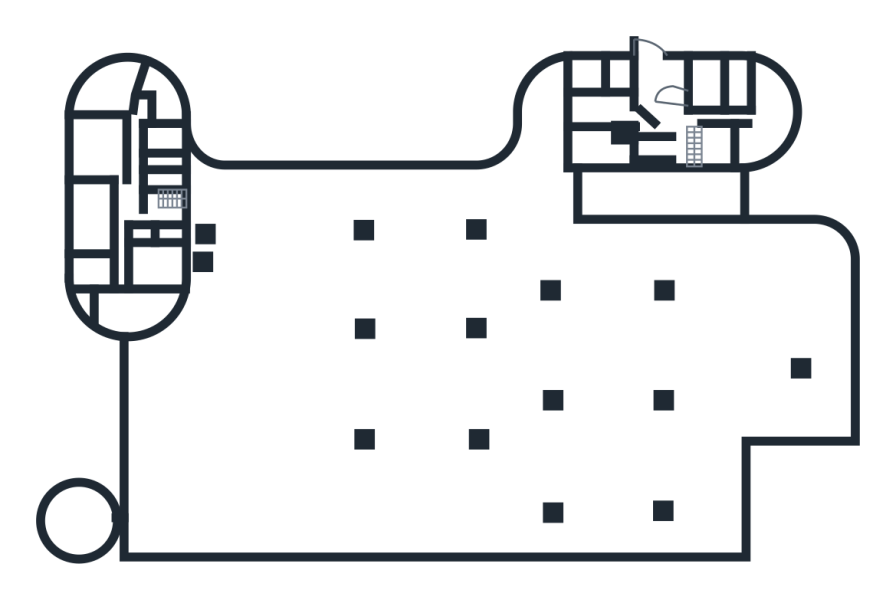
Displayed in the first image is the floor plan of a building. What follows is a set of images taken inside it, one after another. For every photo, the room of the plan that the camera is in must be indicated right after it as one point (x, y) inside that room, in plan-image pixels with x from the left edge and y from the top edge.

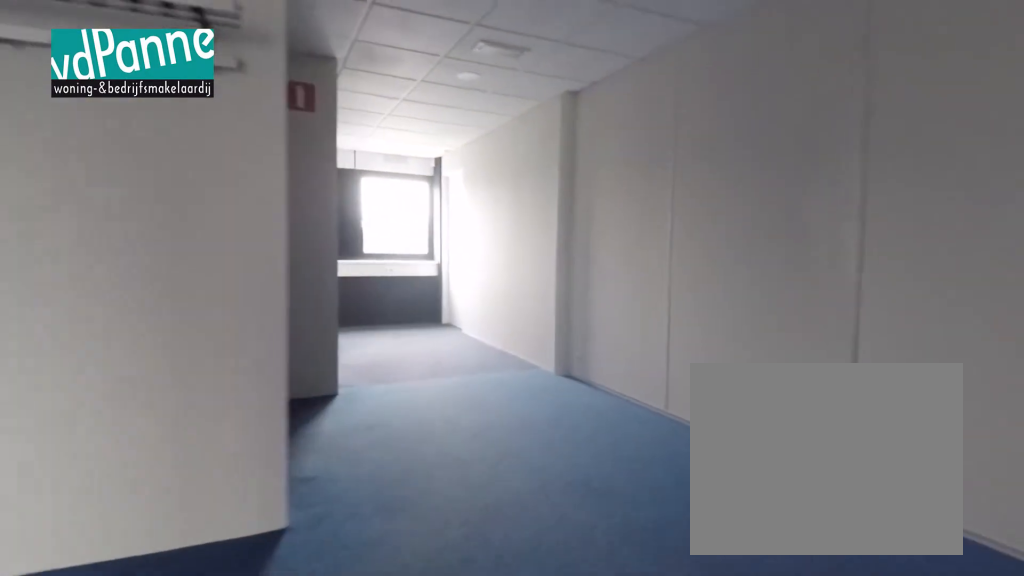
(136, 196)
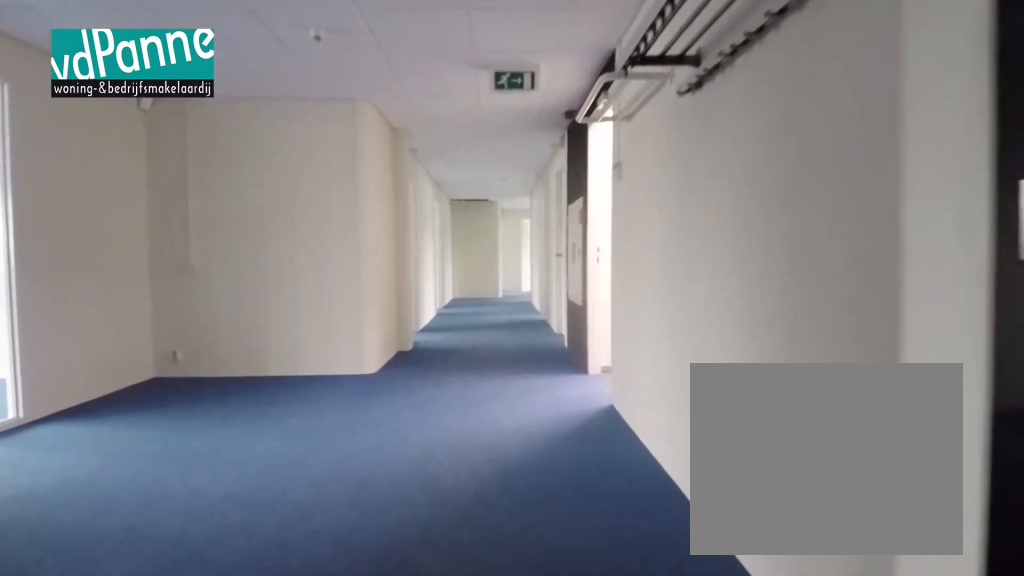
(136, 196)
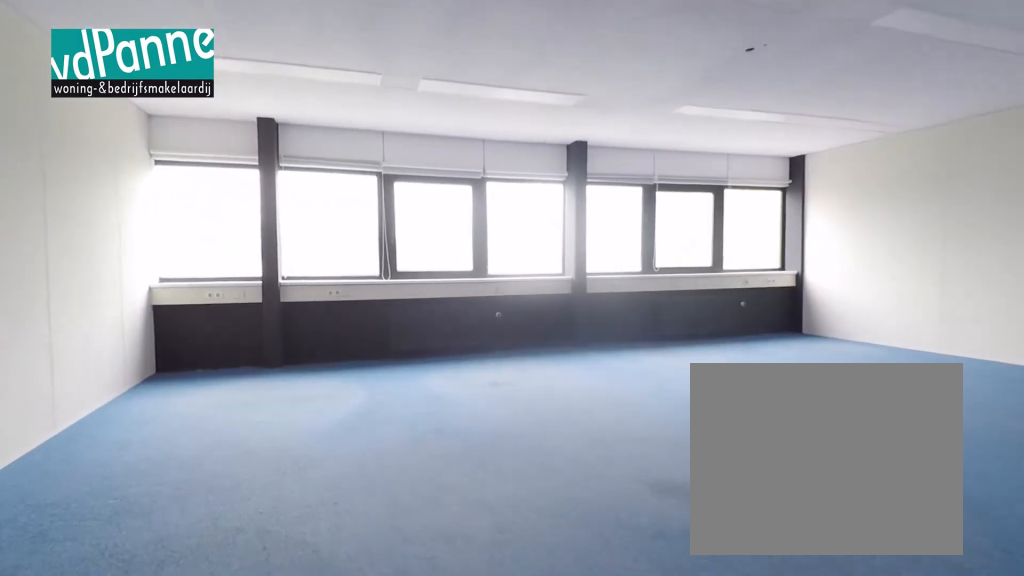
(99, 146)
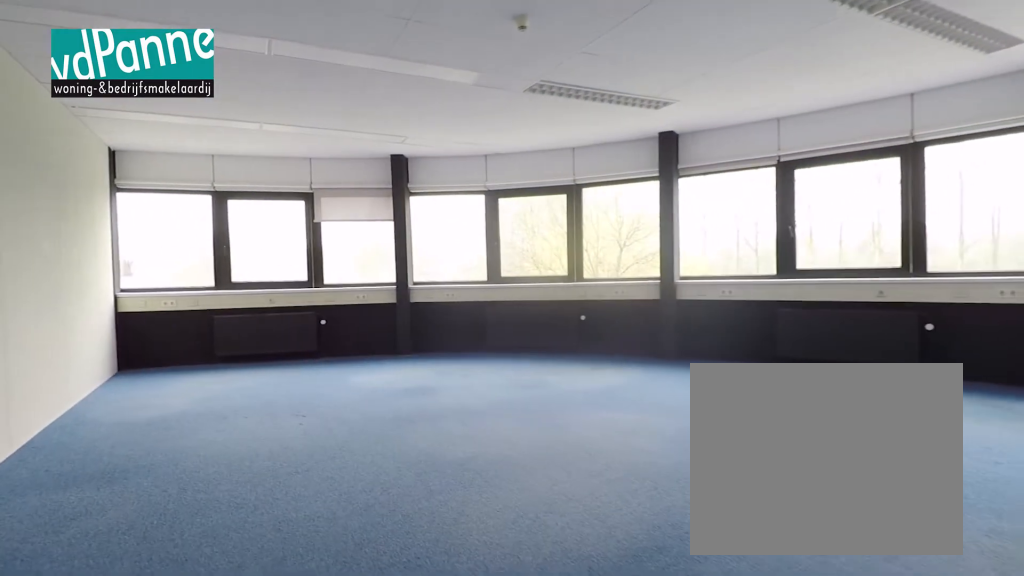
(109, 88)
